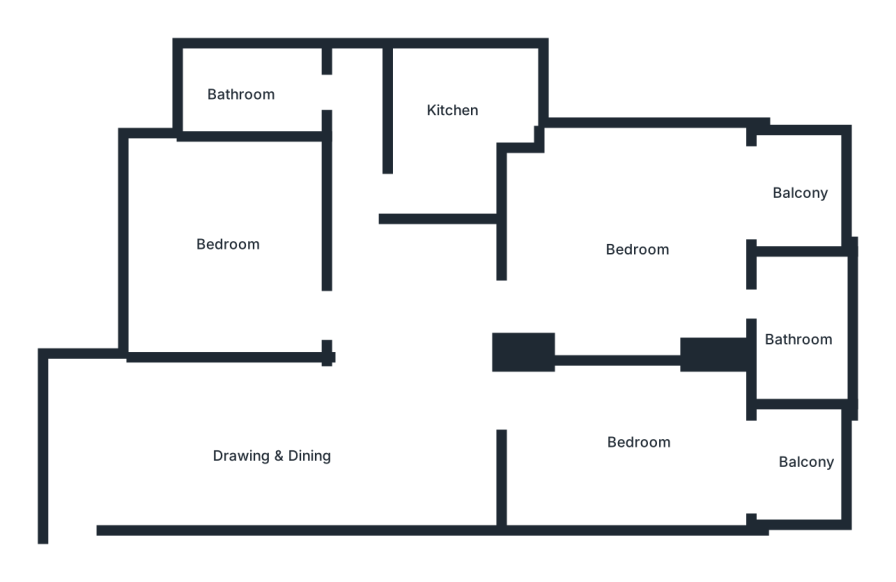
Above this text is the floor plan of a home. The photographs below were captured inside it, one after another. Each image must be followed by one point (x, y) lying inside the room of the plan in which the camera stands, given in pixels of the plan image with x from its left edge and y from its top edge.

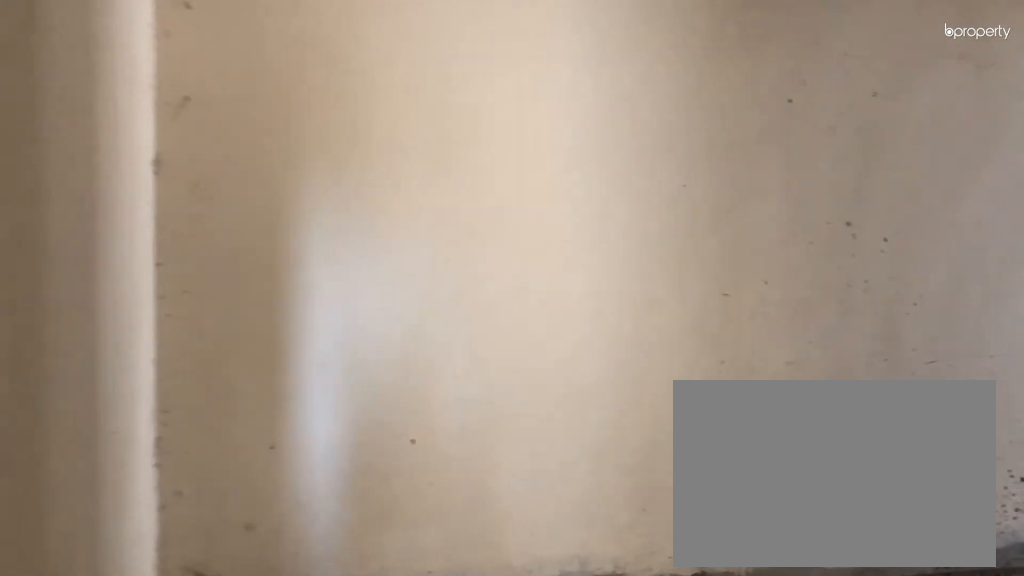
(96, 440)
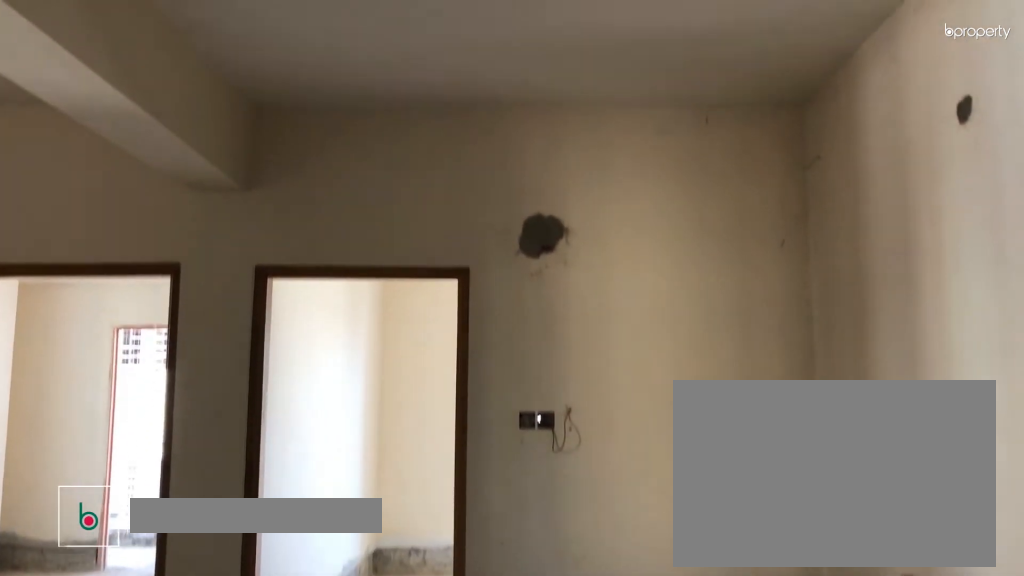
(382, 438)
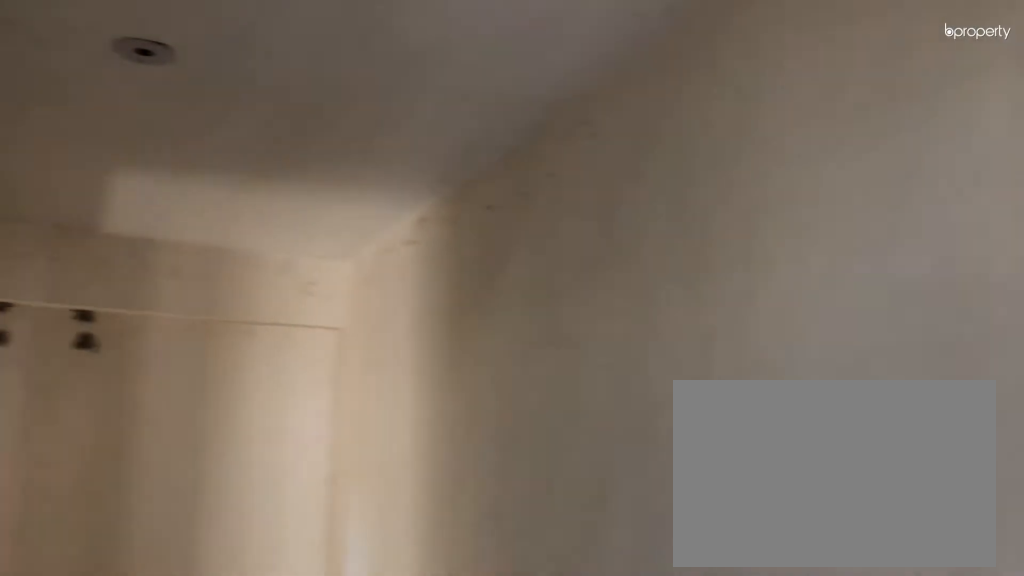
(382, 438)
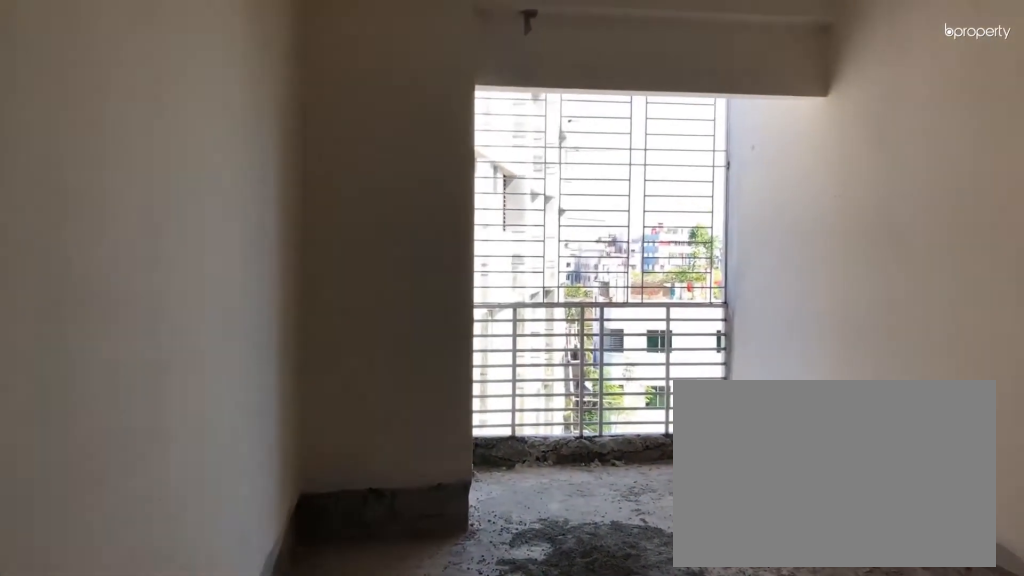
(551, 411)
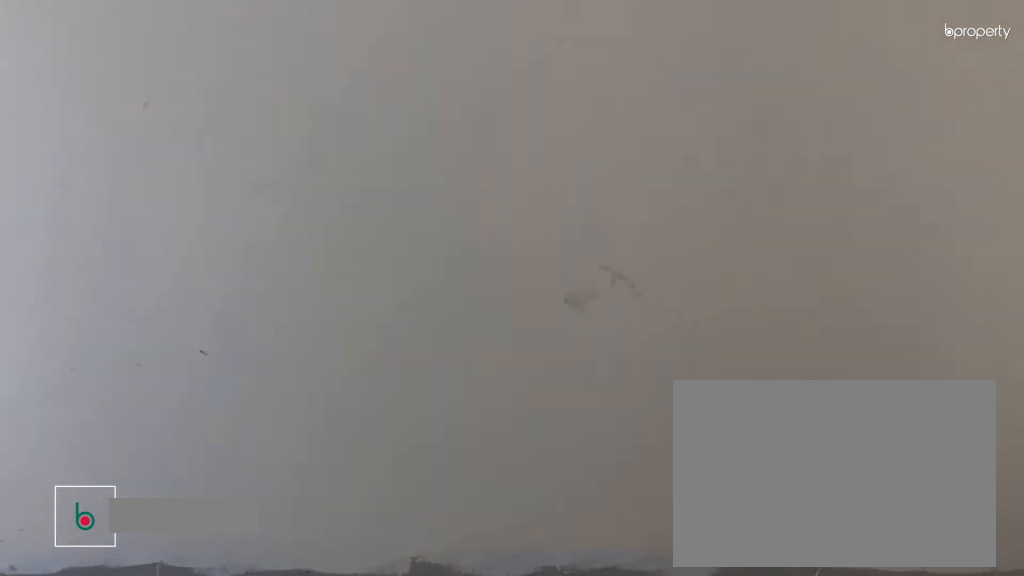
(662, 430)
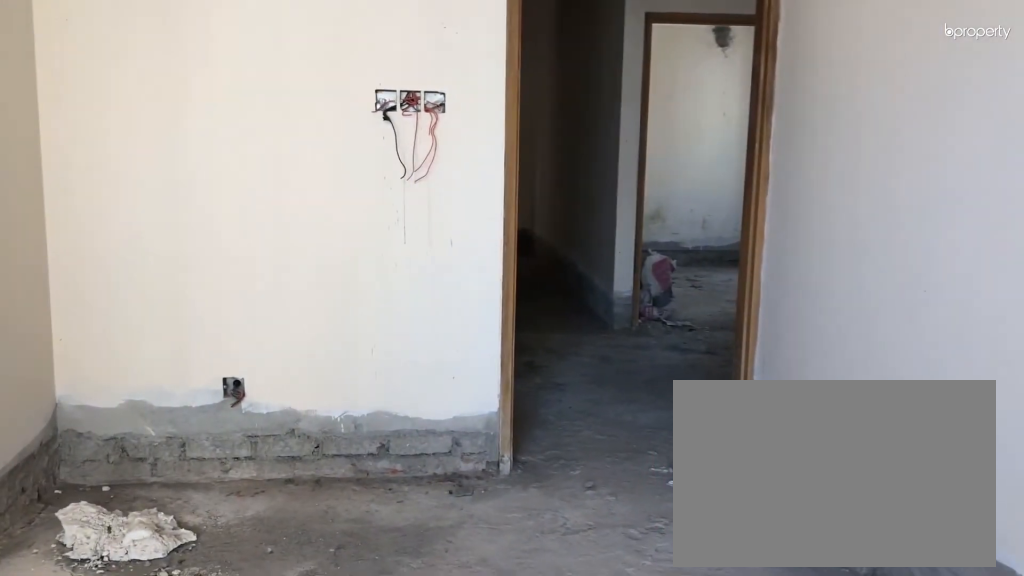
(662, 430)
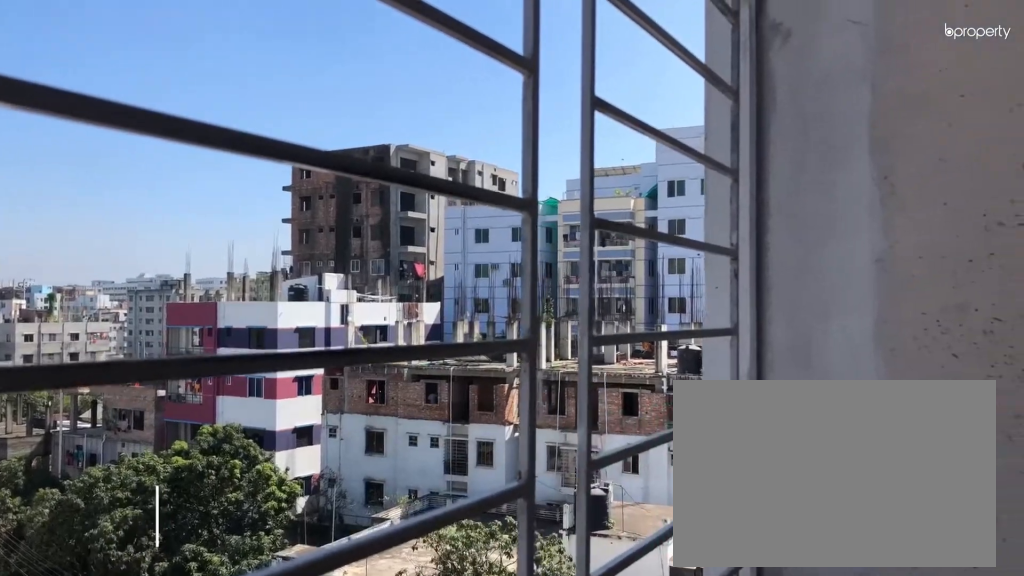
(800, 471)
